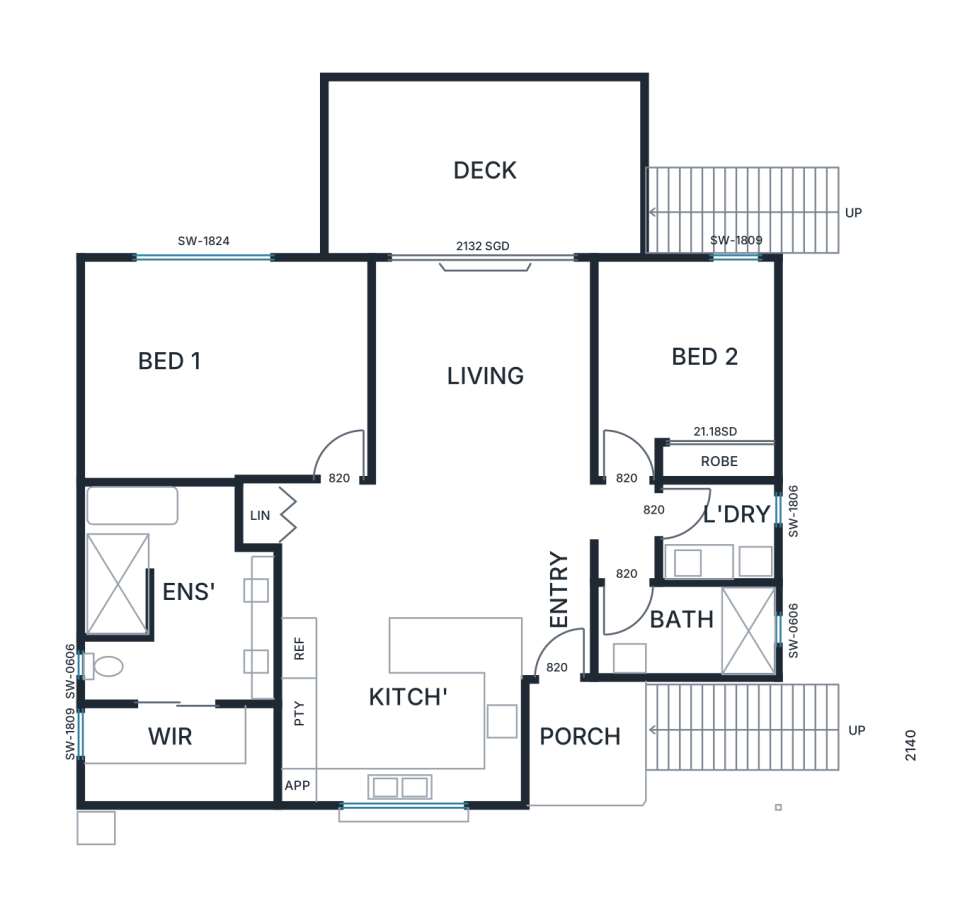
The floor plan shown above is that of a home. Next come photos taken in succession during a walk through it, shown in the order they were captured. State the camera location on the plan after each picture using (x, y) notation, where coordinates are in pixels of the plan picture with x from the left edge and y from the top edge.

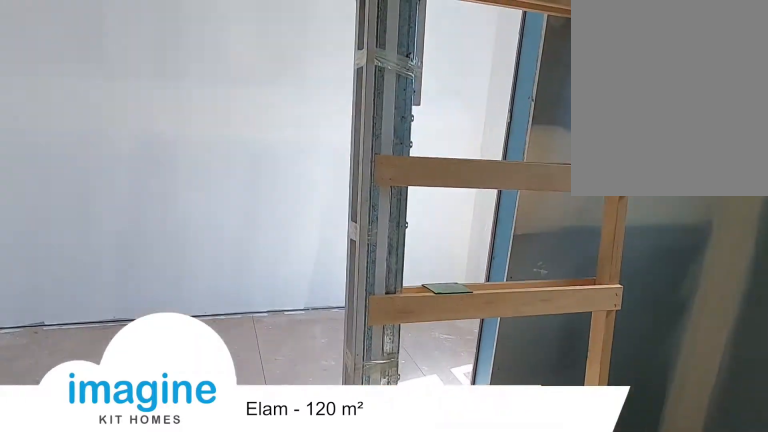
(179, 548)
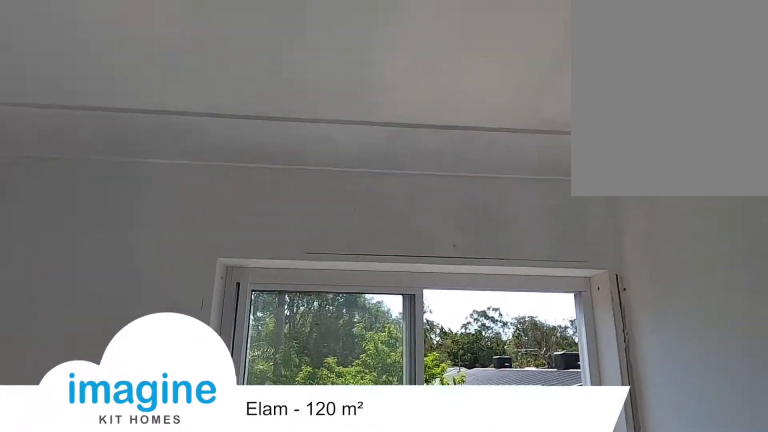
(186, 639)
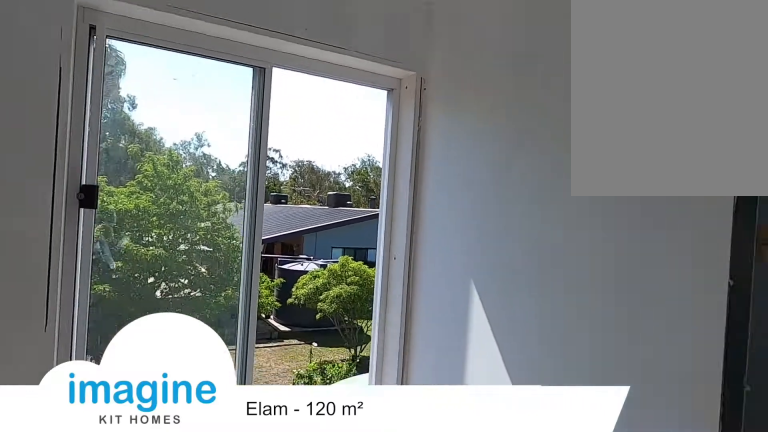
(184, 640)
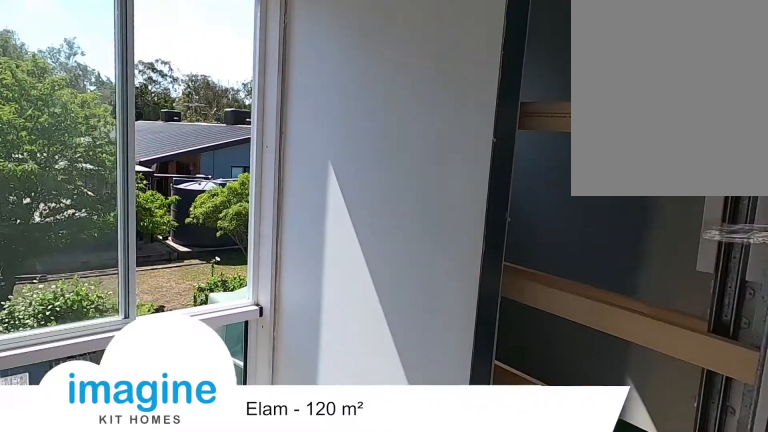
(185, 639)
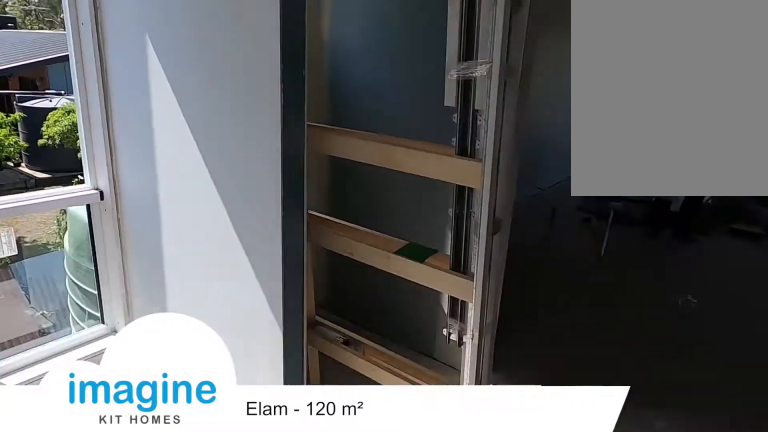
(185, 639)
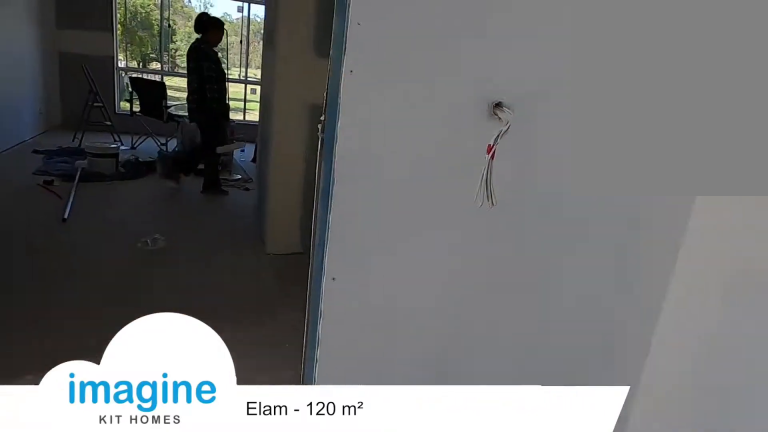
(184, 639)
